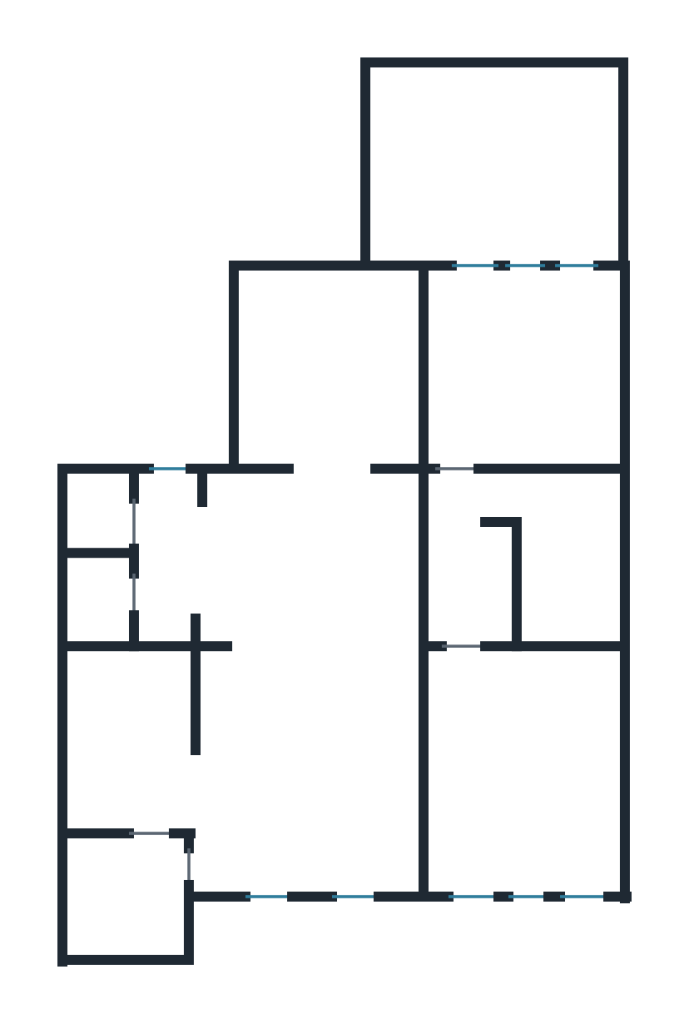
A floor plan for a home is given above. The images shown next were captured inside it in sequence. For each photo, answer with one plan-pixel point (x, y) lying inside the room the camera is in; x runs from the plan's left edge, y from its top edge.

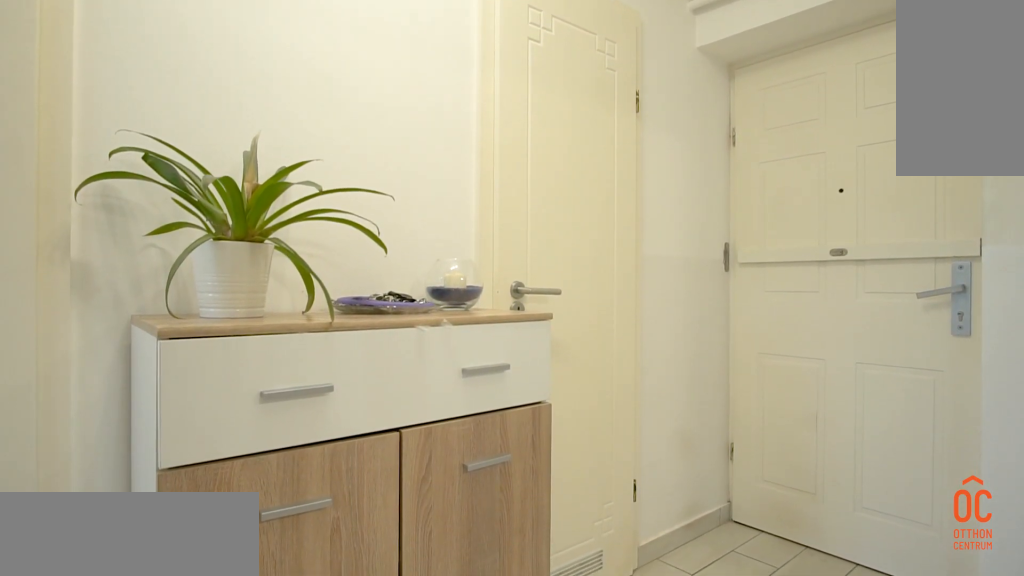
(171, 558)
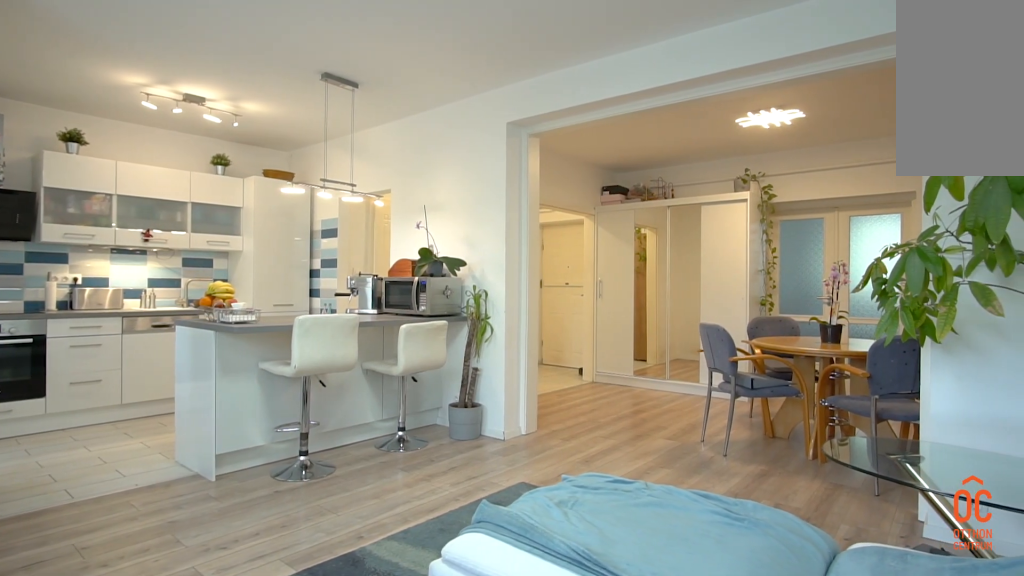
(338, 688)
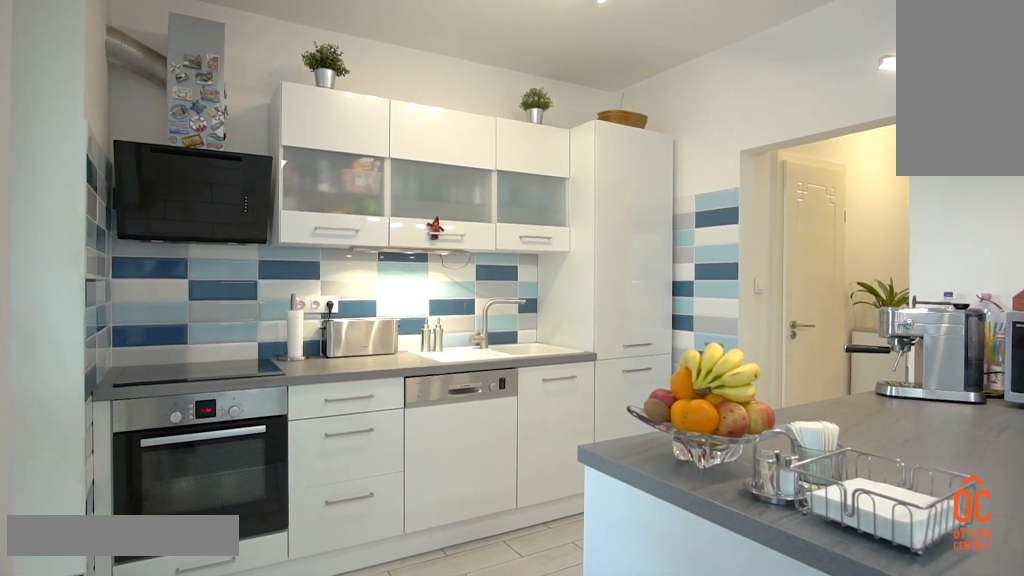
(132, 744)
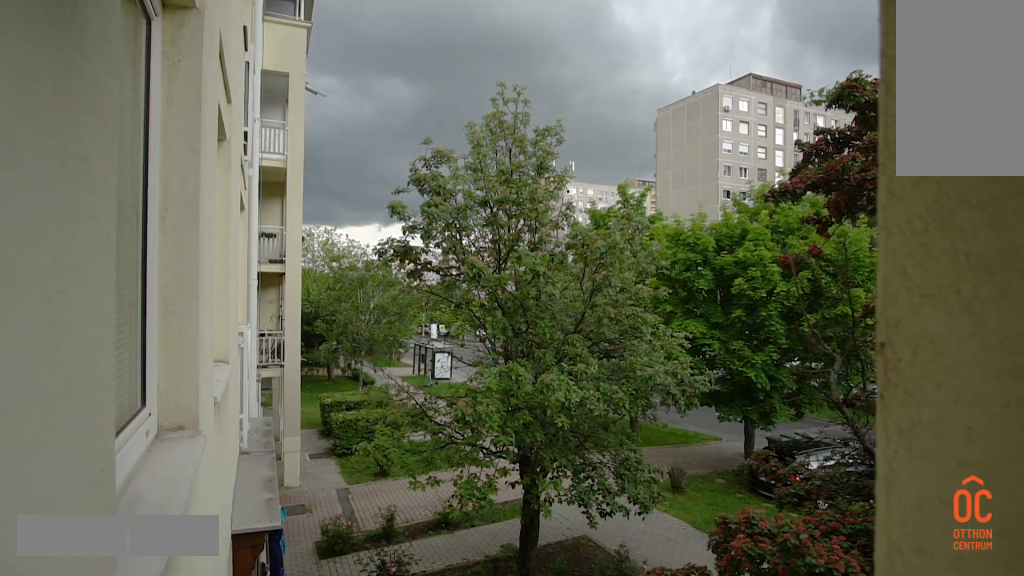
(135, 929)
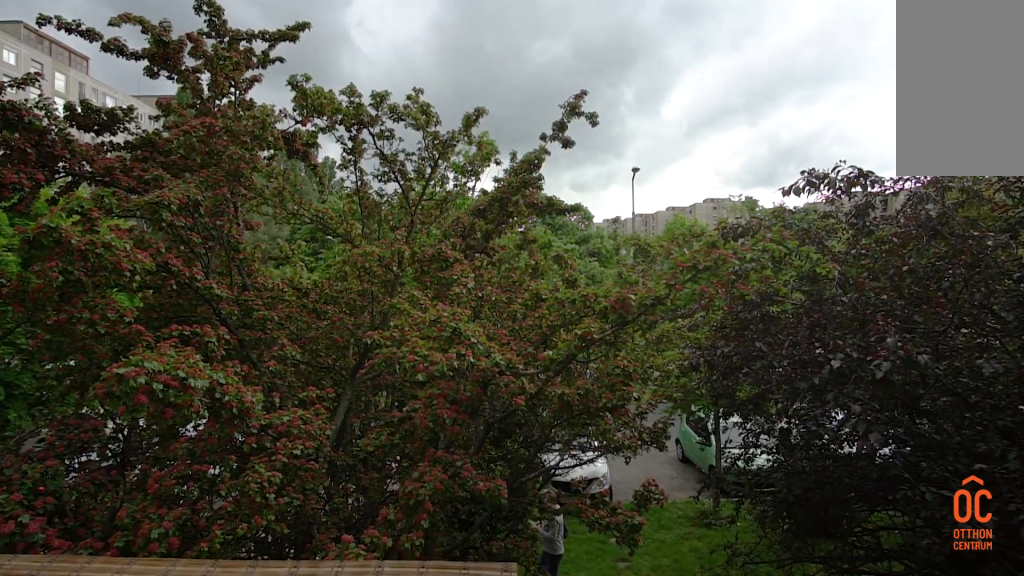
(136, 931)
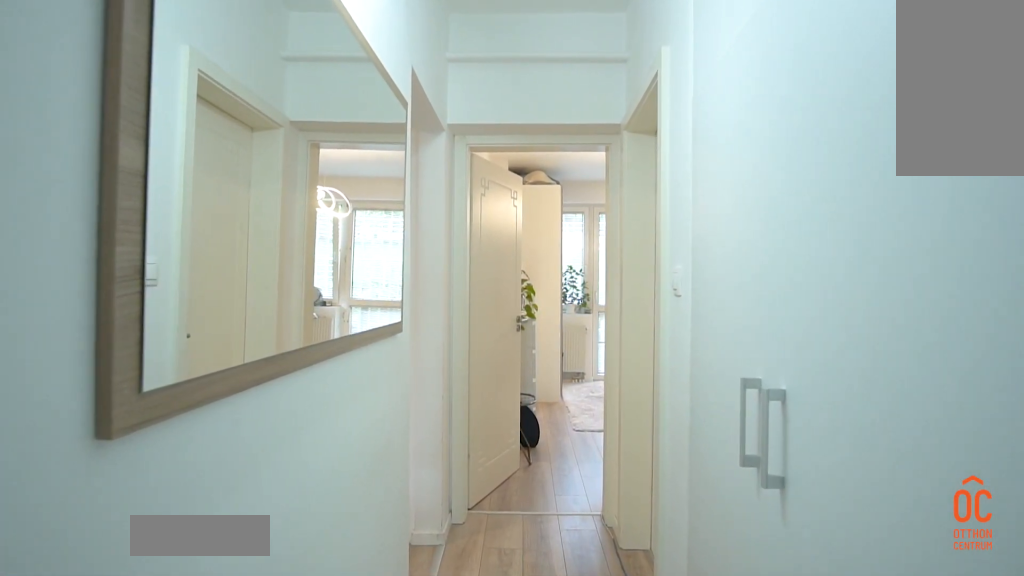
(454, 575)
